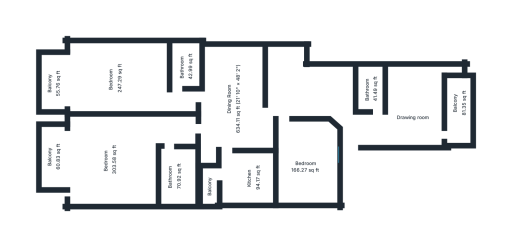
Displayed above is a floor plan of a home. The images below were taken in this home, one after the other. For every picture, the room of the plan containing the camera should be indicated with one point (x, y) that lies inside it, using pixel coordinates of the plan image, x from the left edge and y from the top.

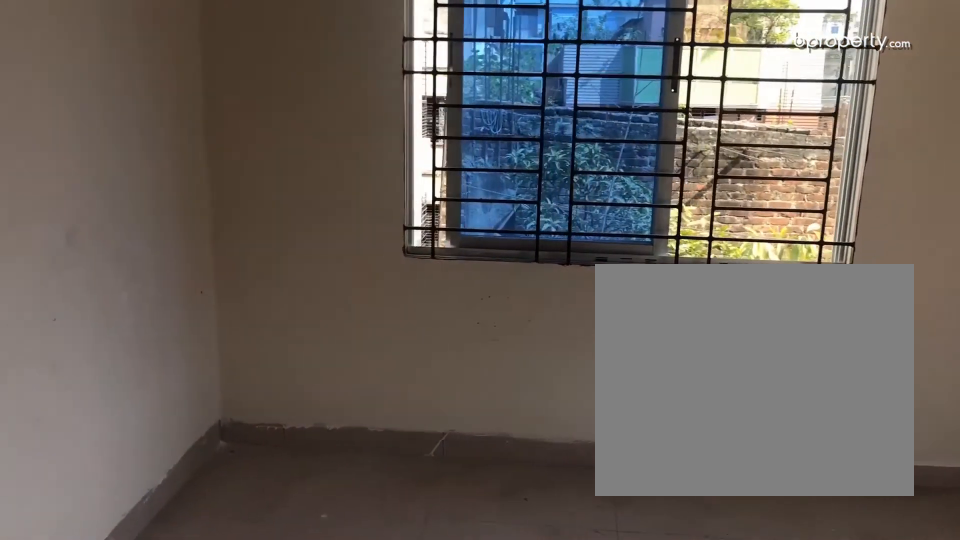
(113, 158)
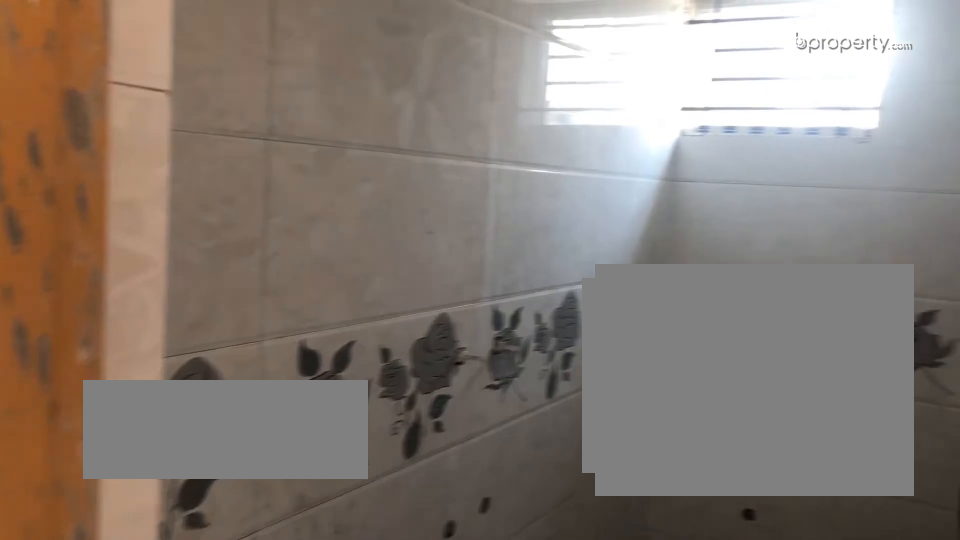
(174, 181)
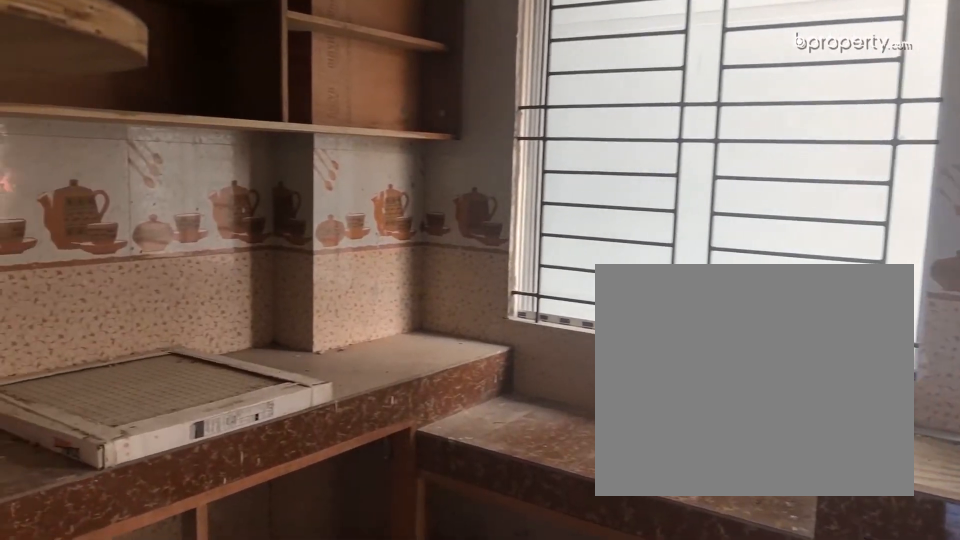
(251, 176)
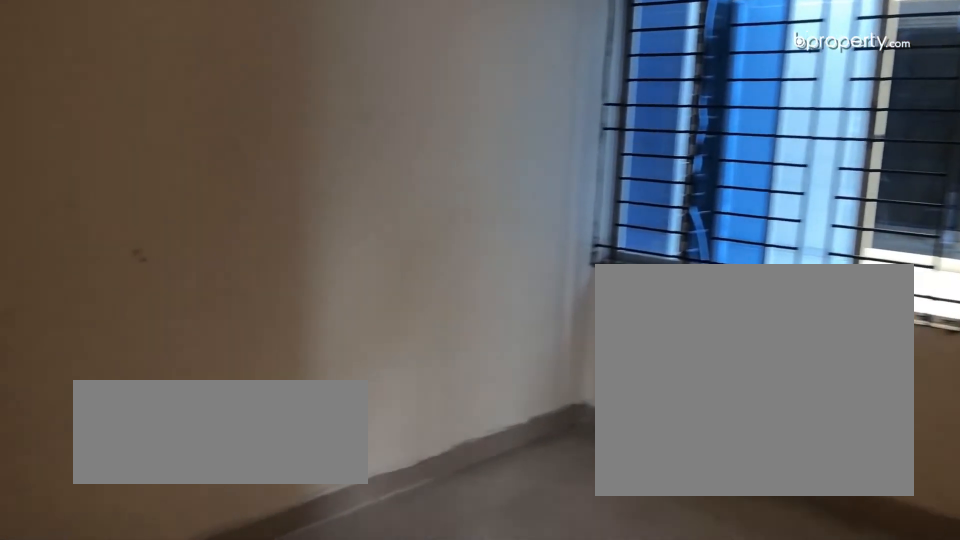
(306, 164)
